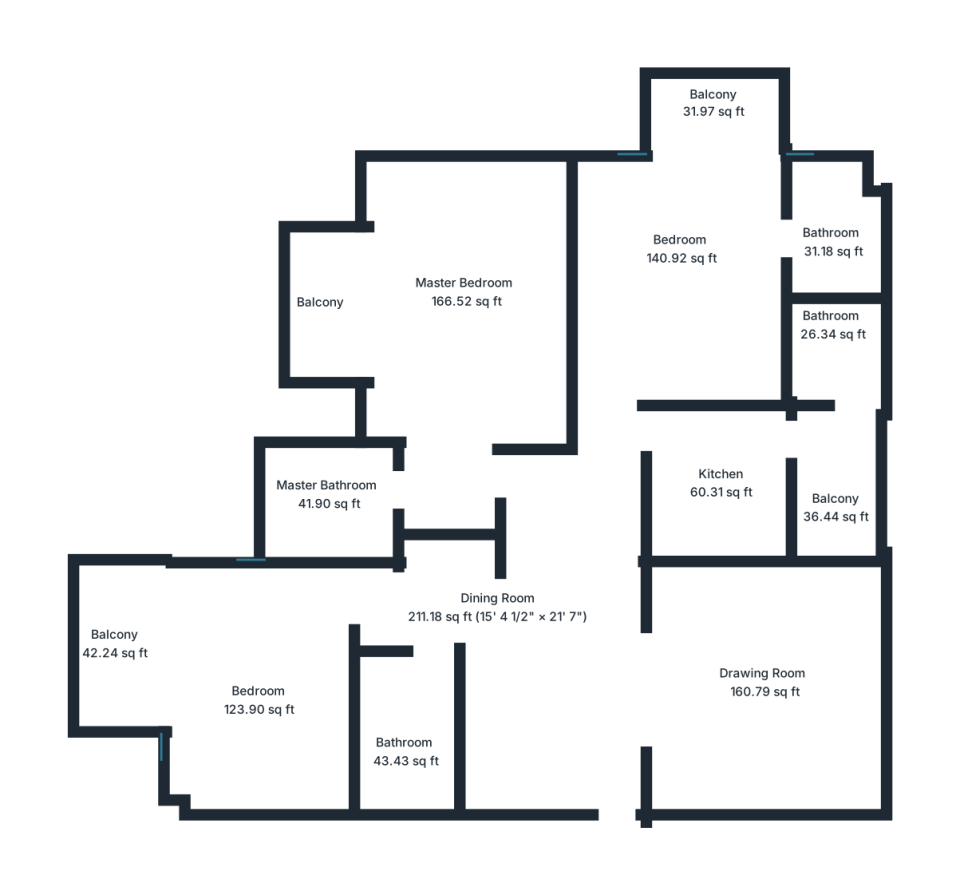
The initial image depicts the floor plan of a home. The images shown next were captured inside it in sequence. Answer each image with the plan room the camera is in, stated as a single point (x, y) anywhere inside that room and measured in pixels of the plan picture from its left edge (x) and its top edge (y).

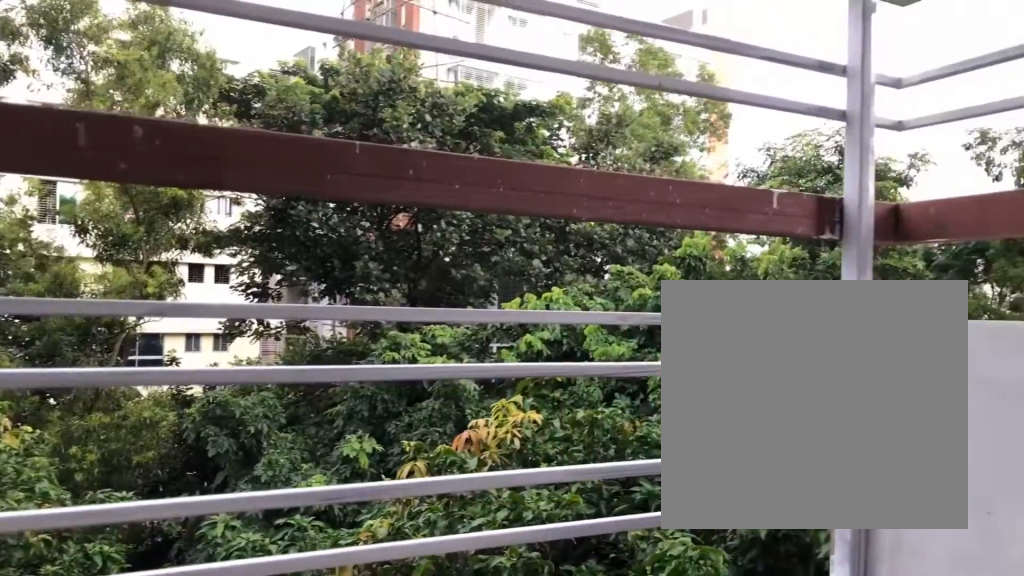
(118, 638)
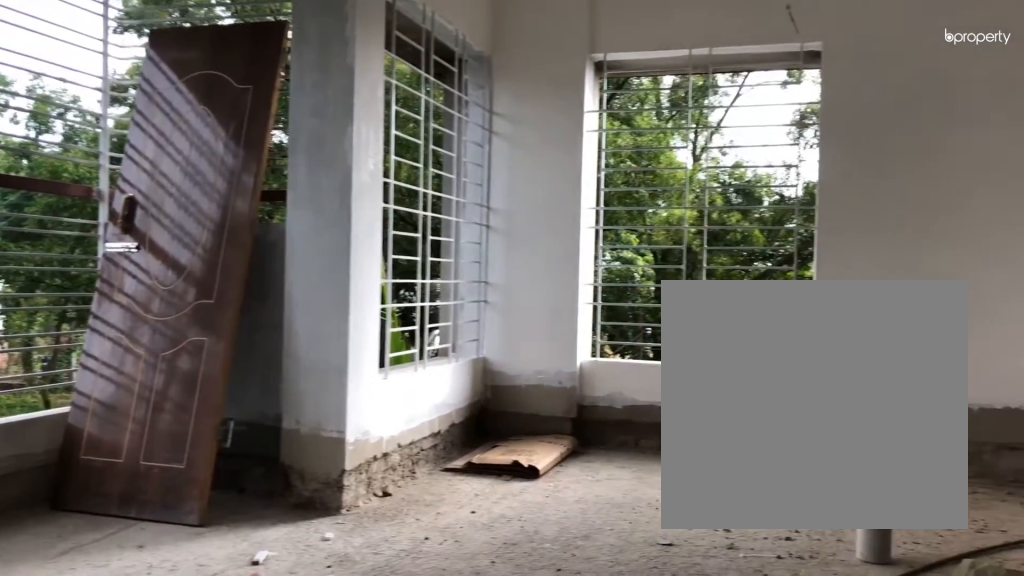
(468, 294)
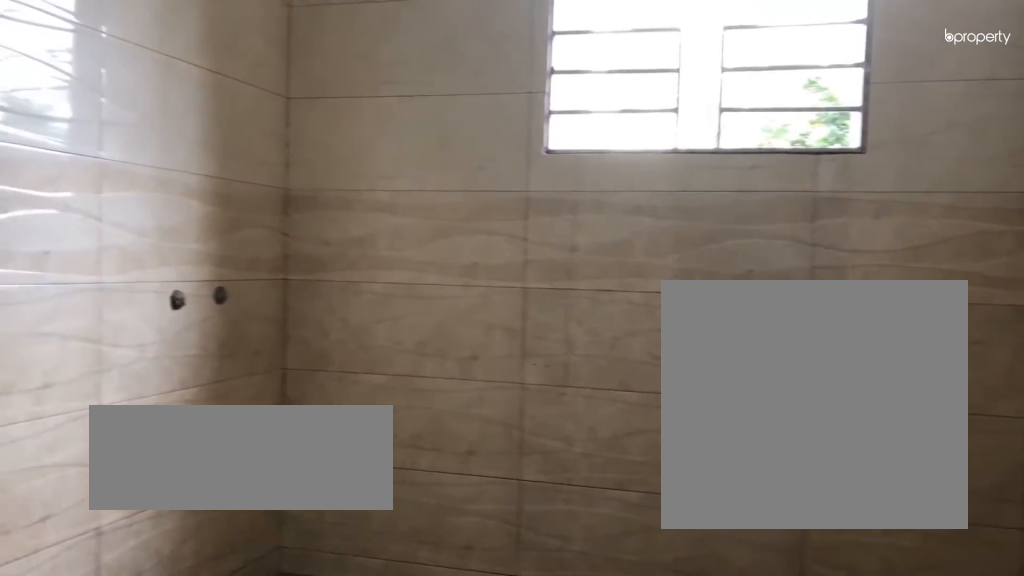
(333, 491)
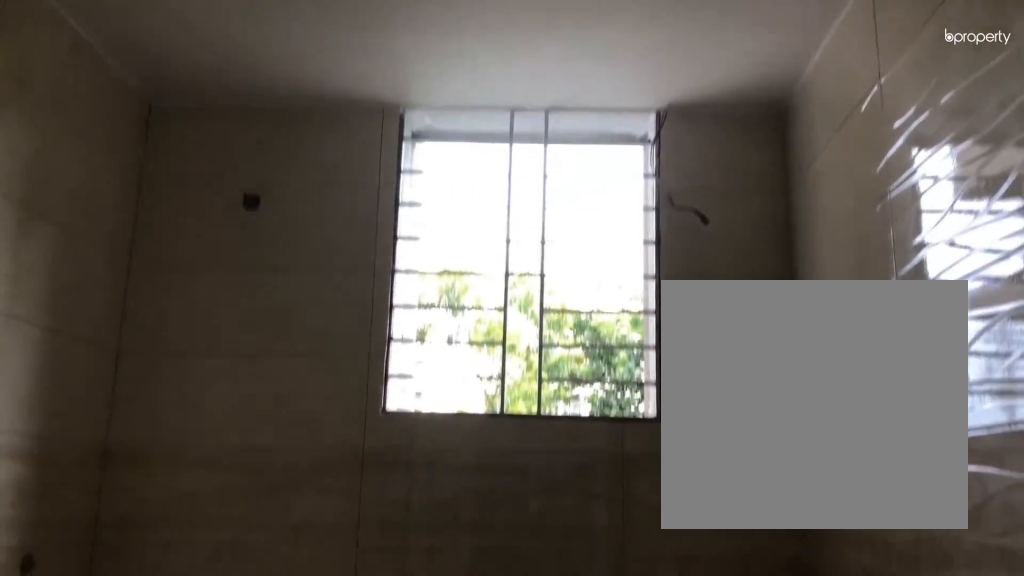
(334, 489)
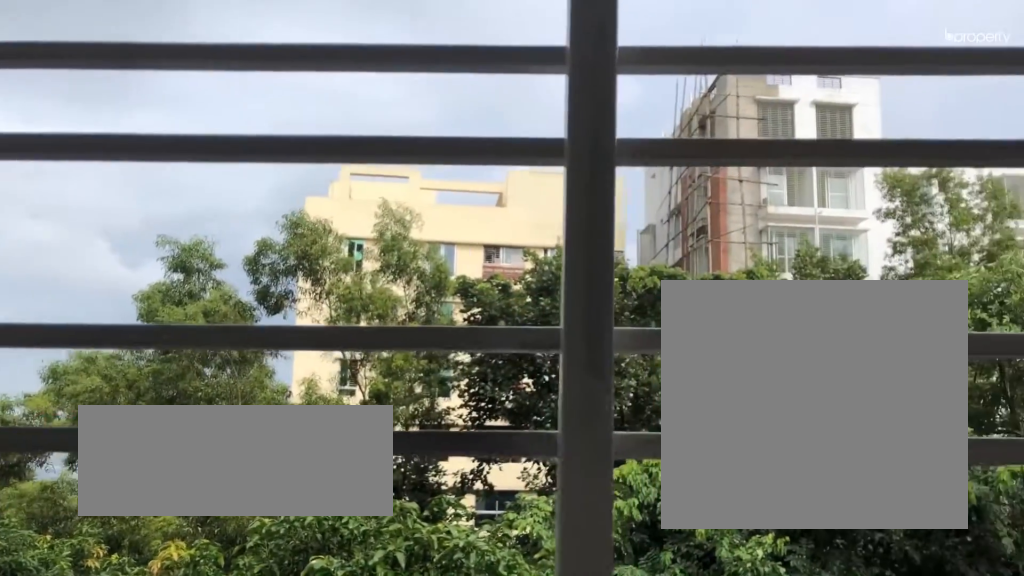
(320, 309)
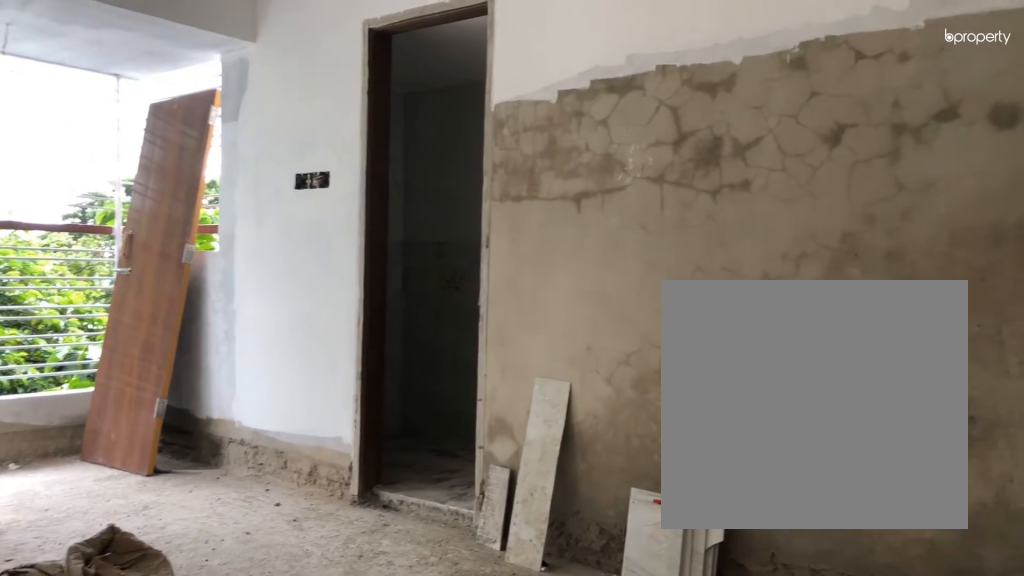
(681, 250)
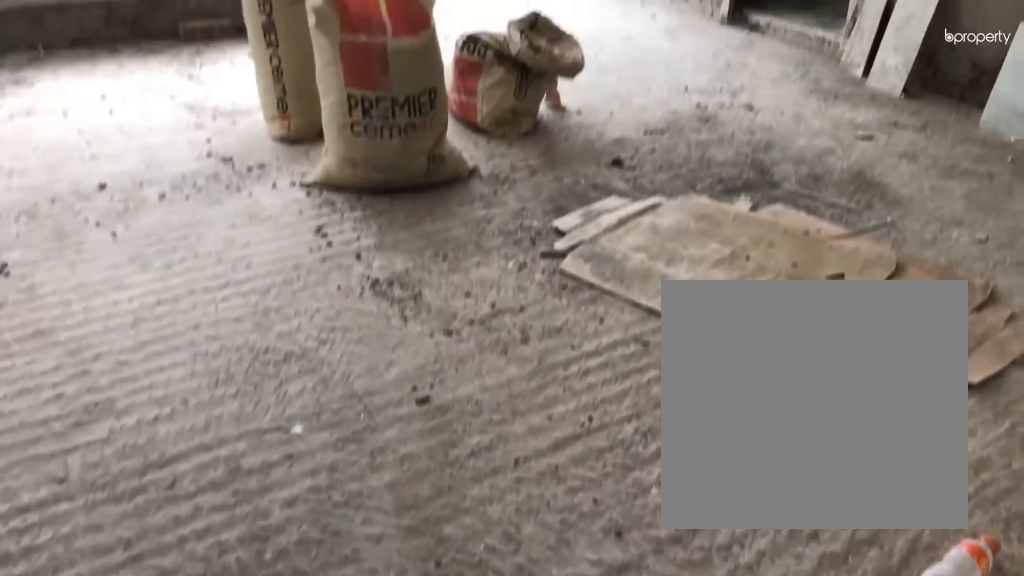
(682, 250)
